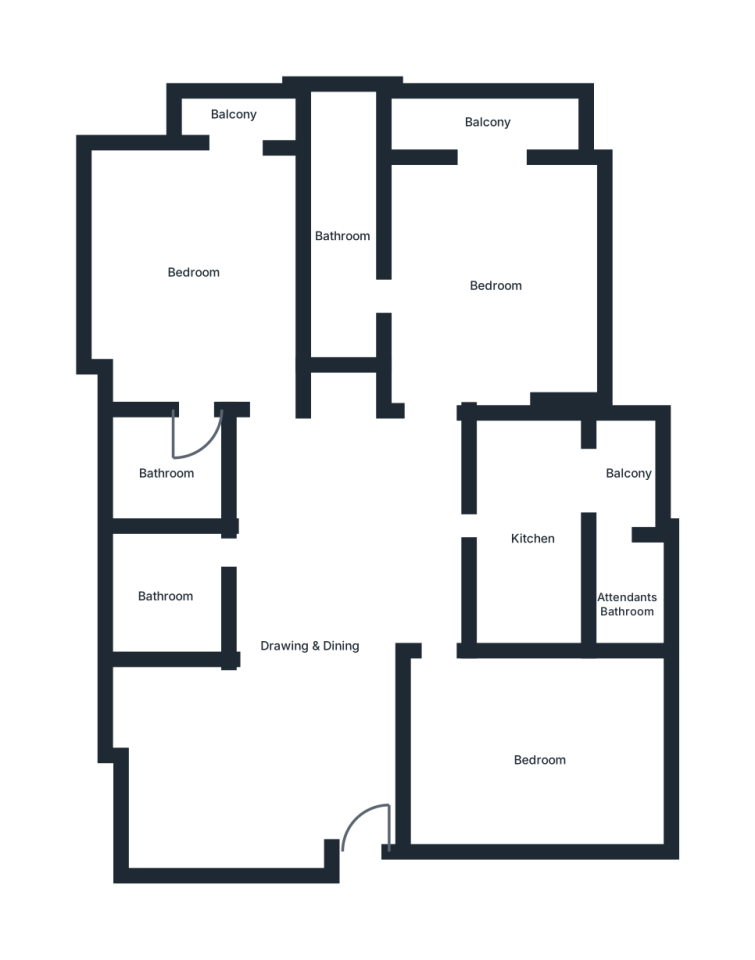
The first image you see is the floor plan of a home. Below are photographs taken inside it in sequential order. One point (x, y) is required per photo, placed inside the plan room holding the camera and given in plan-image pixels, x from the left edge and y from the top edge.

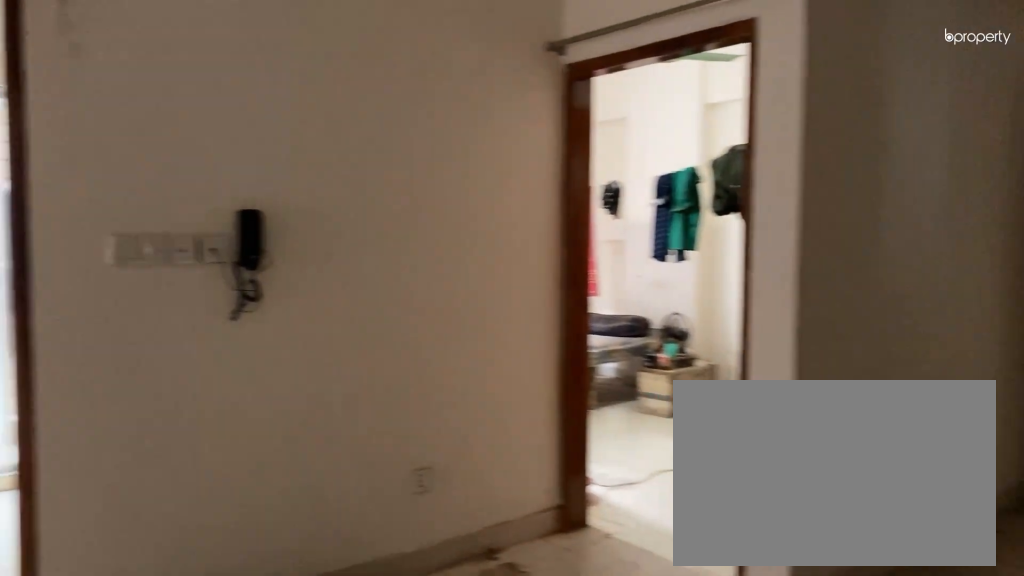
(311, 644)
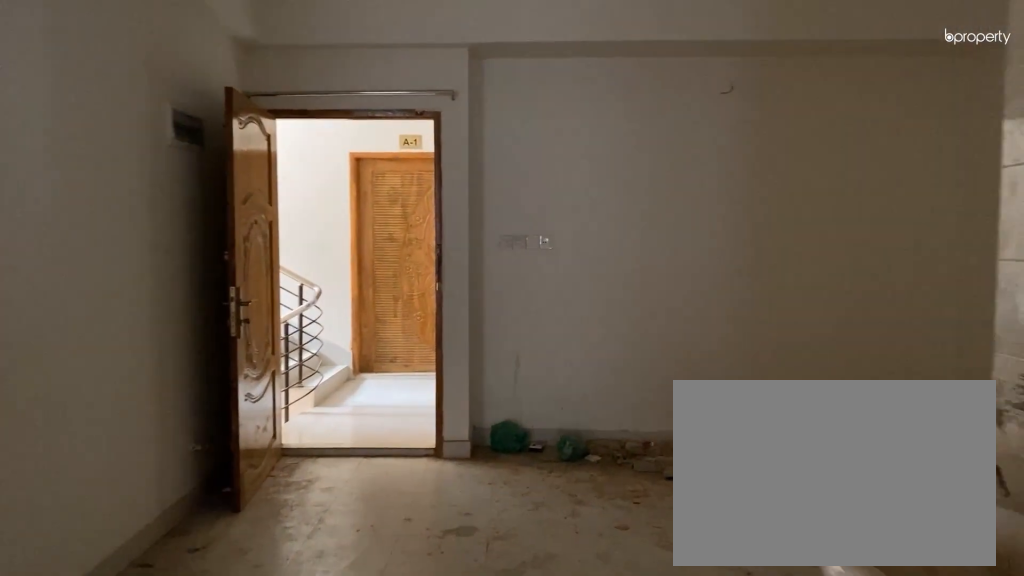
(311, 644)
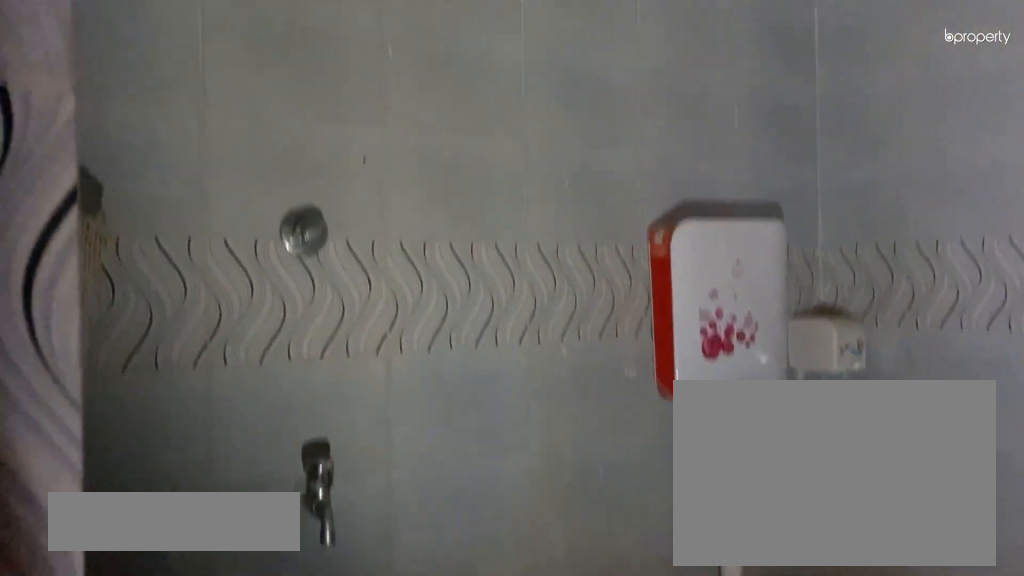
(164, 598)
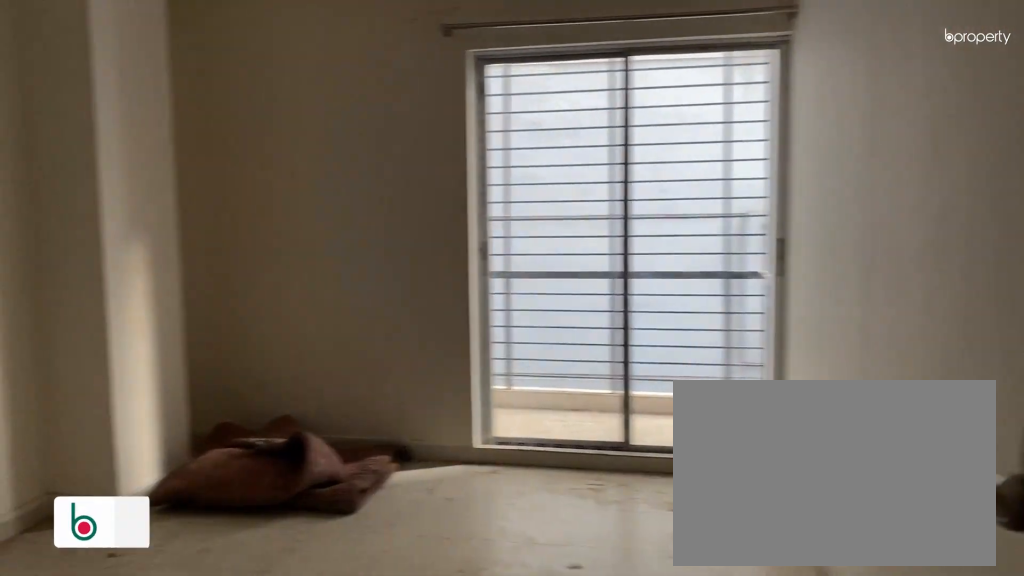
(194, 271)
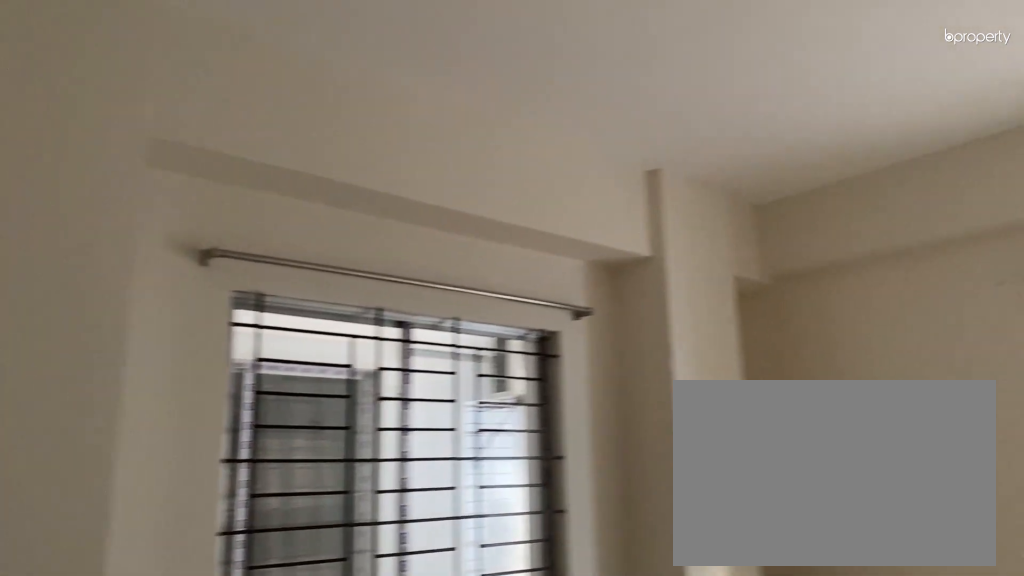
(194, 271)
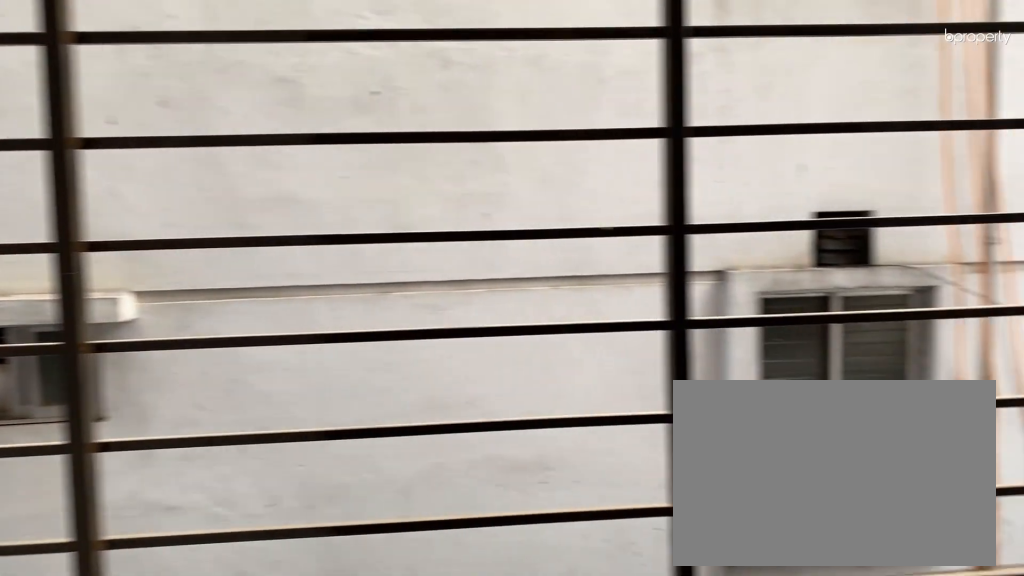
(232, 120)
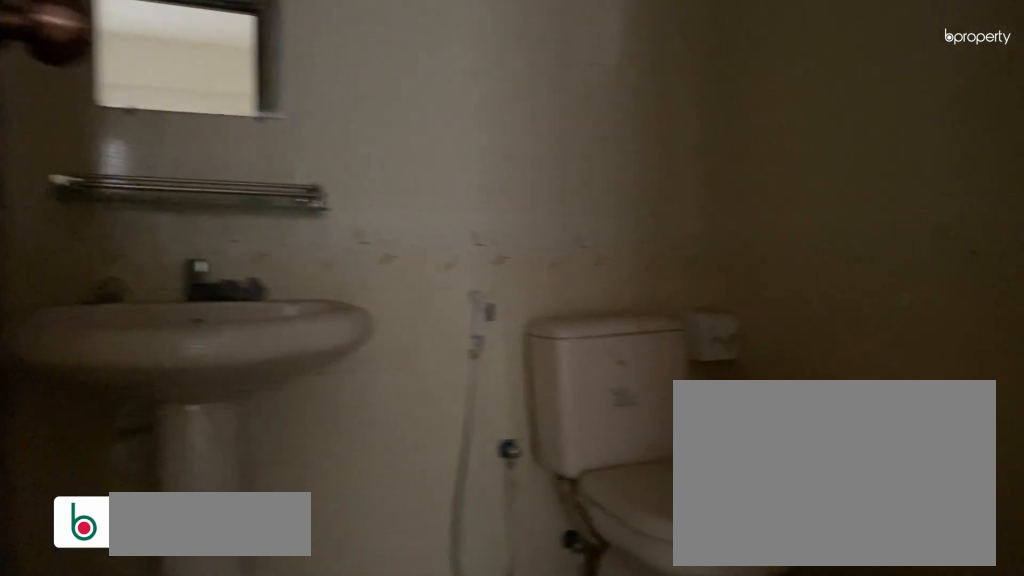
(165, 476)
